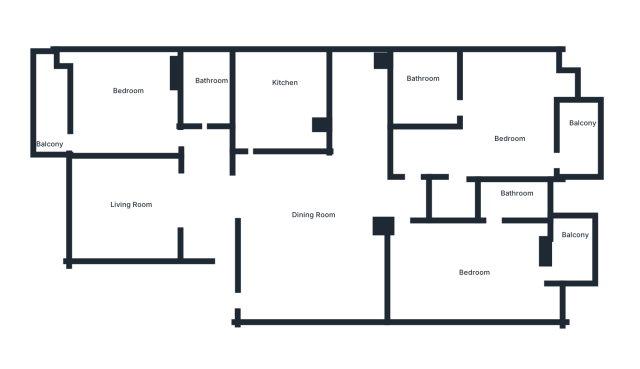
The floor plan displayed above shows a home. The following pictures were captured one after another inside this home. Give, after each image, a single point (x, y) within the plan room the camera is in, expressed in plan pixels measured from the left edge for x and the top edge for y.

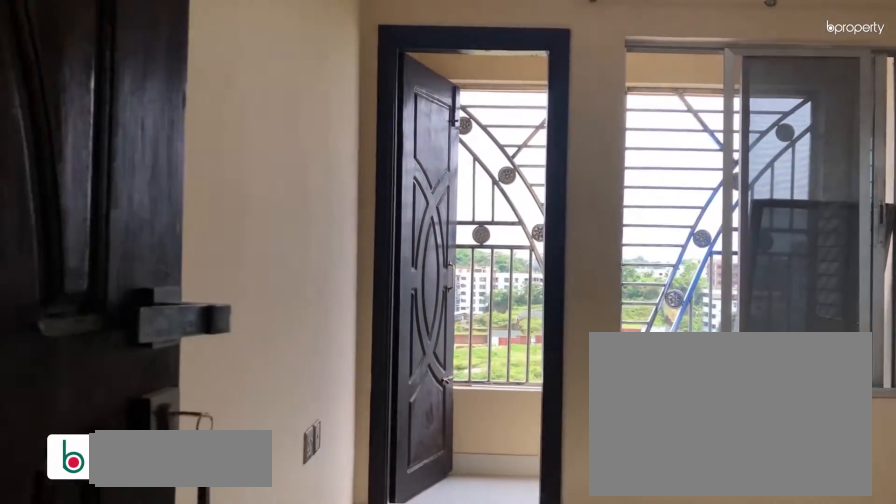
(139, 112)
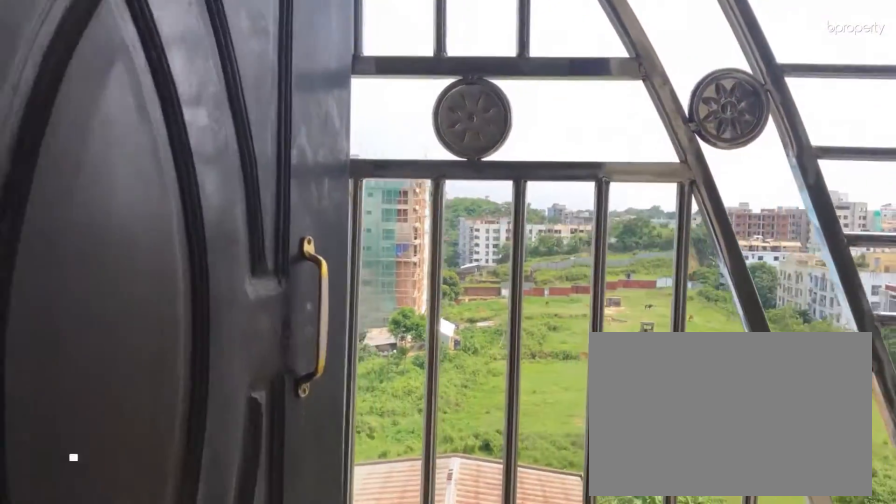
(47, 116)
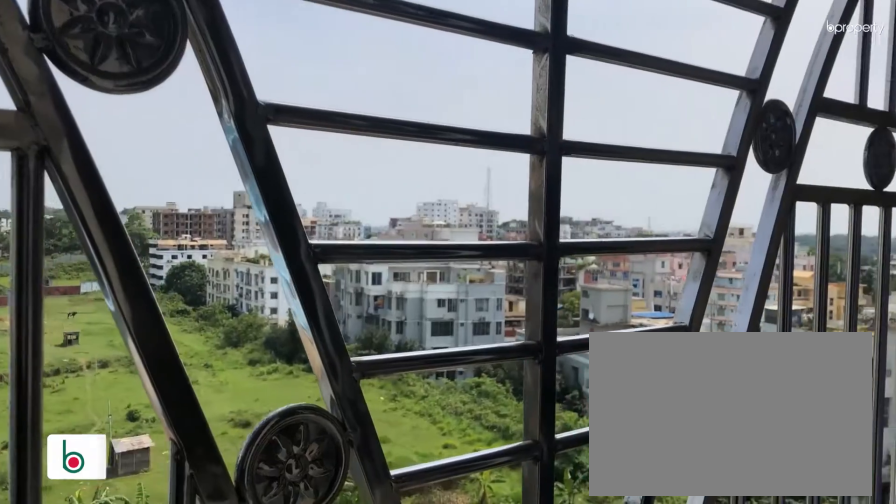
(47, 116)
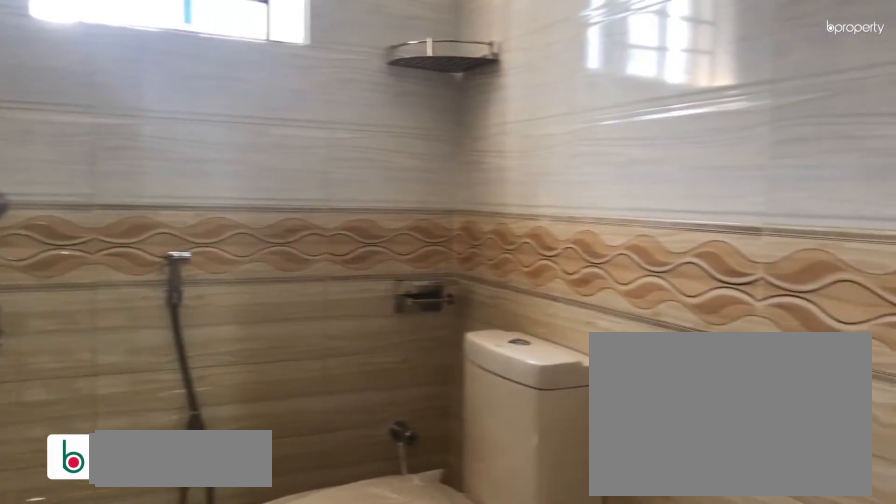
(208, 97)
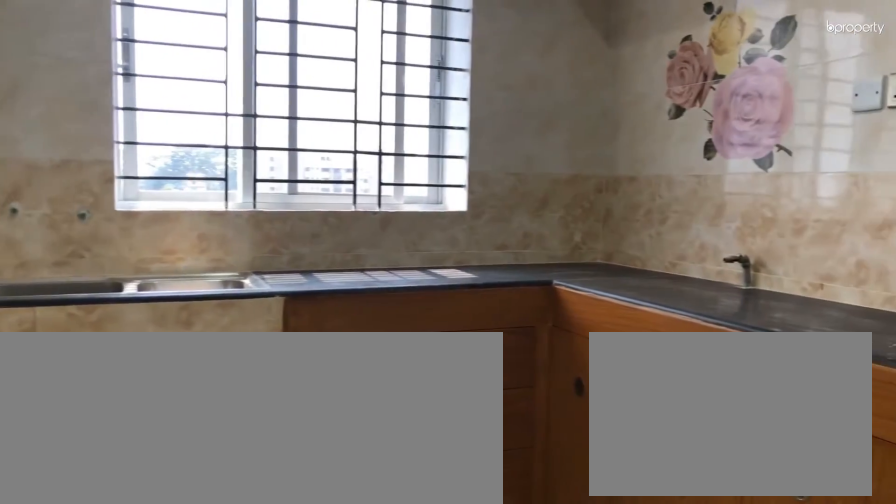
(286, 97)
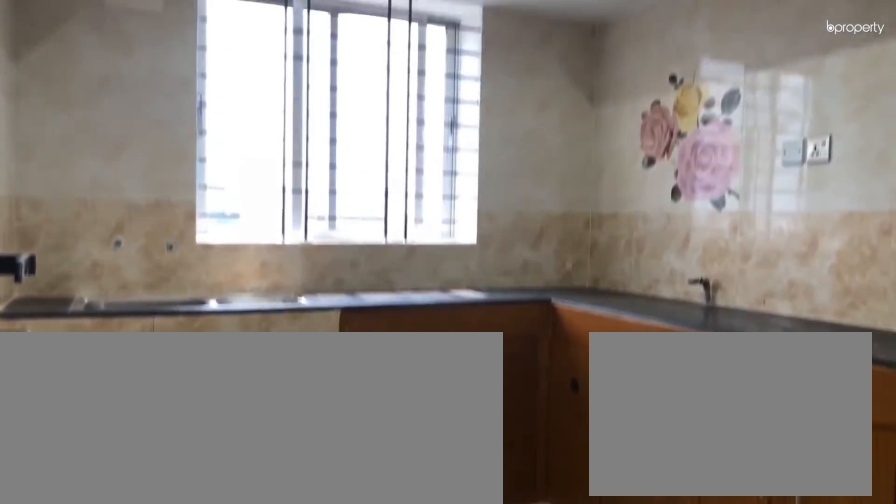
(286, 97)
